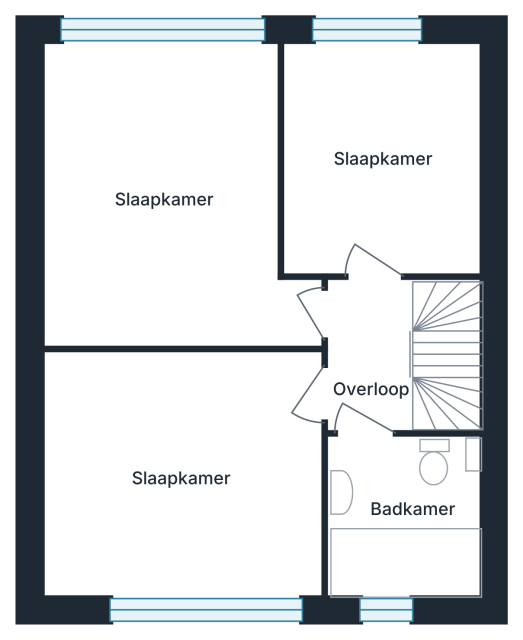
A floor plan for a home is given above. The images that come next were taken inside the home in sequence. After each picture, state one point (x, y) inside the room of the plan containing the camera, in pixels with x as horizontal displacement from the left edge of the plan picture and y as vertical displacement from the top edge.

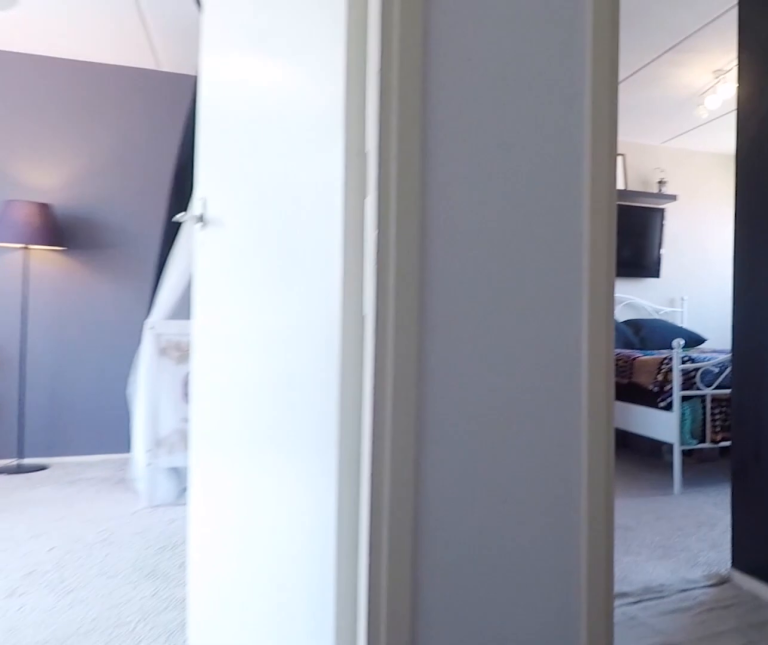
(370, 354)
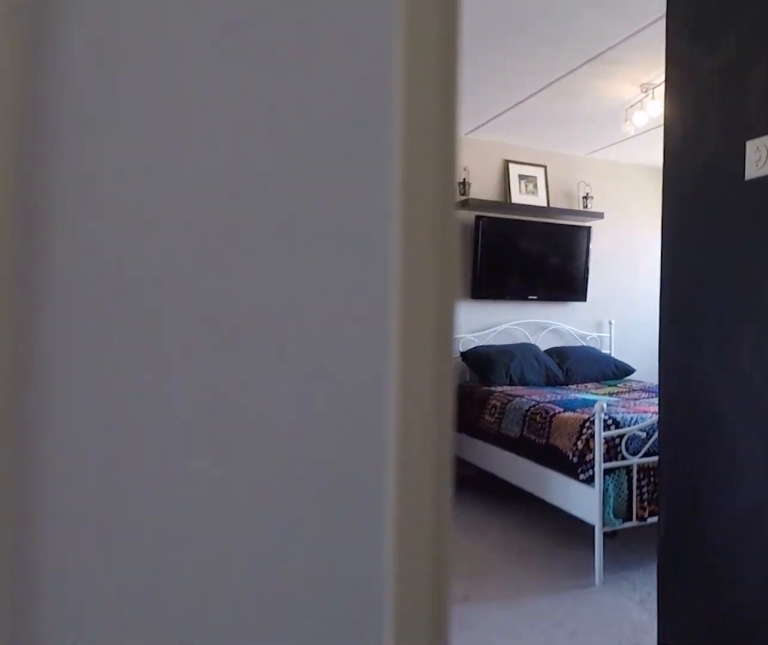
(370, 354)
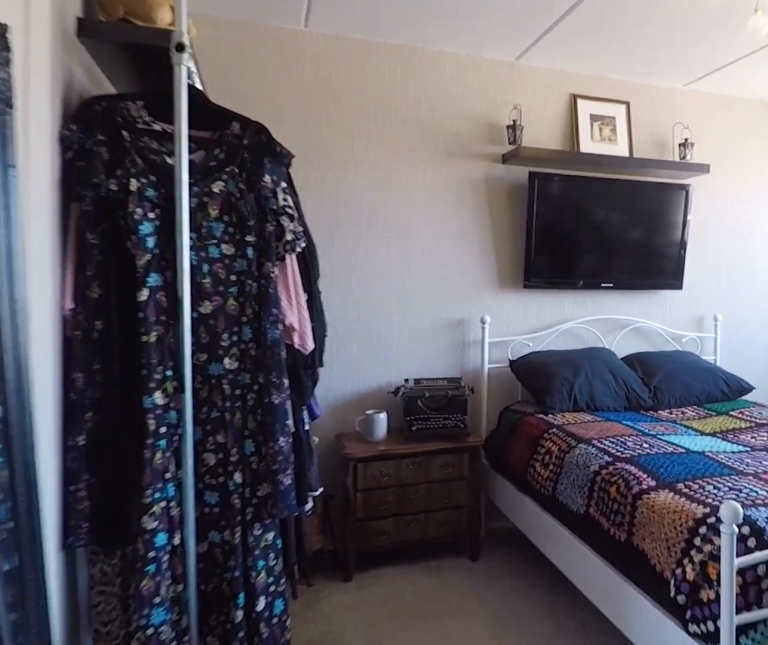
(109, 118)
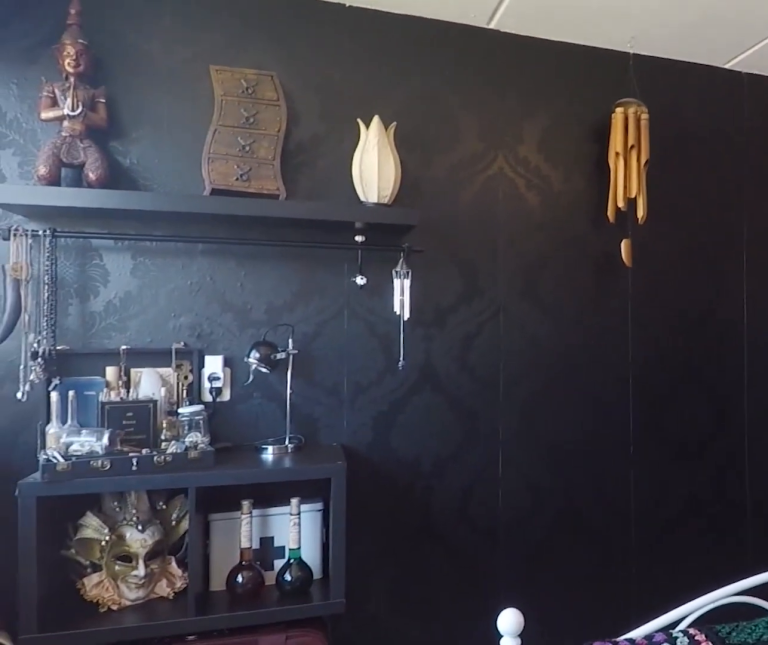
(109, 118)
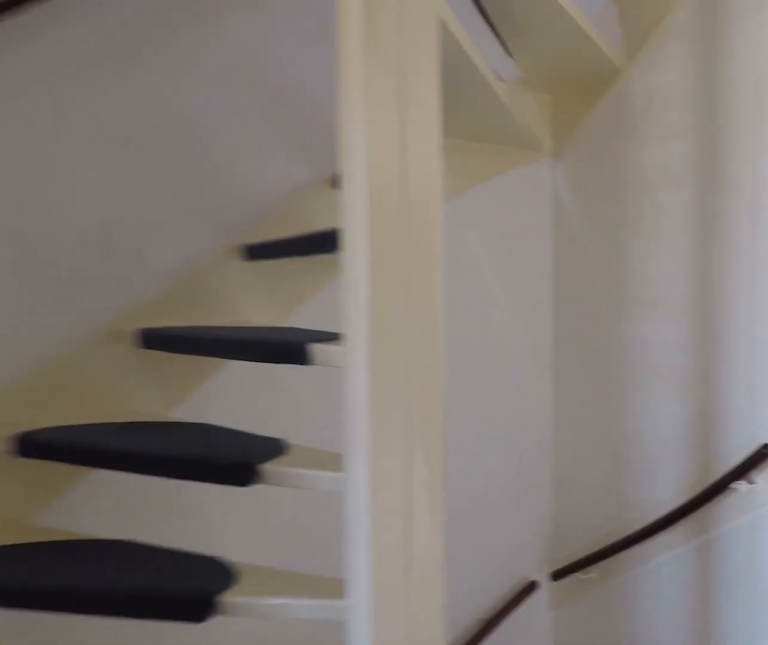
(369, 353)
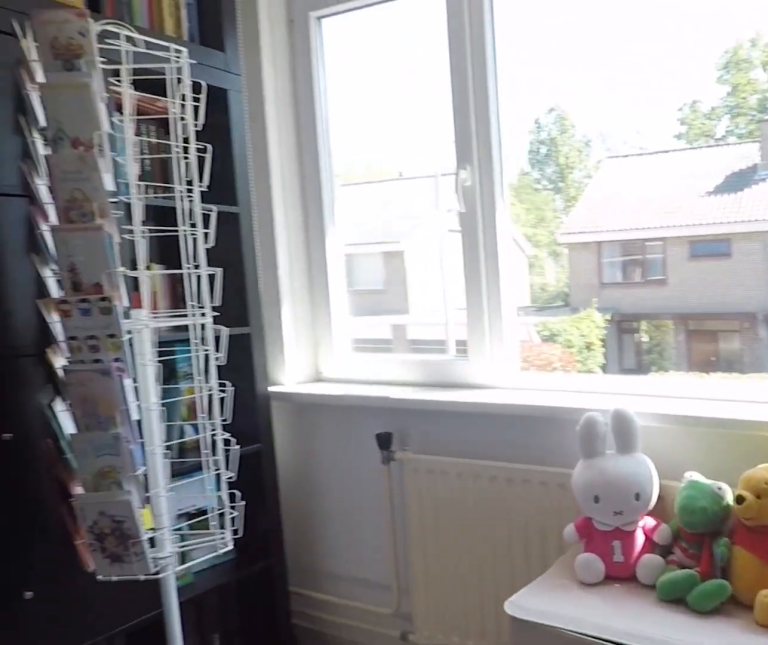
(179, 493)
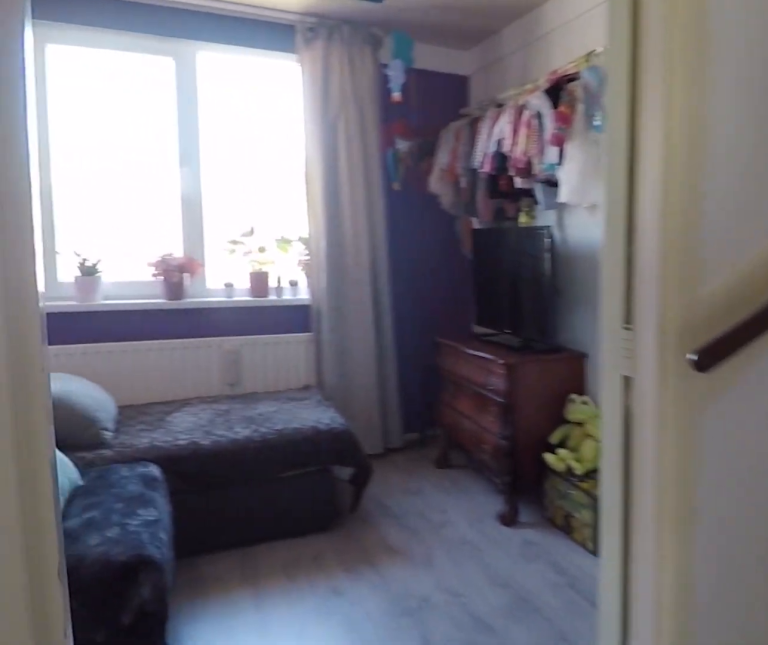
(370, 354)
